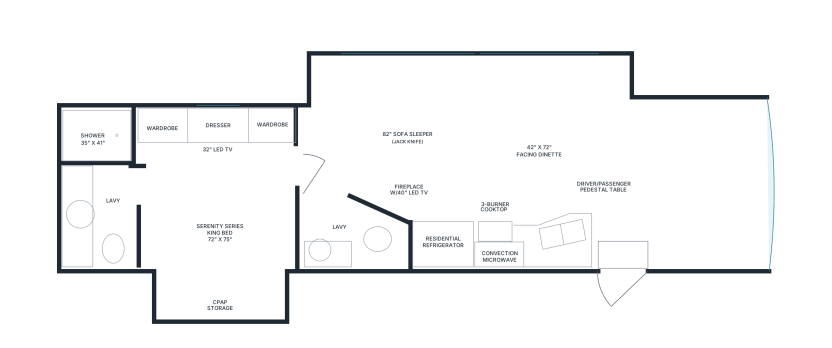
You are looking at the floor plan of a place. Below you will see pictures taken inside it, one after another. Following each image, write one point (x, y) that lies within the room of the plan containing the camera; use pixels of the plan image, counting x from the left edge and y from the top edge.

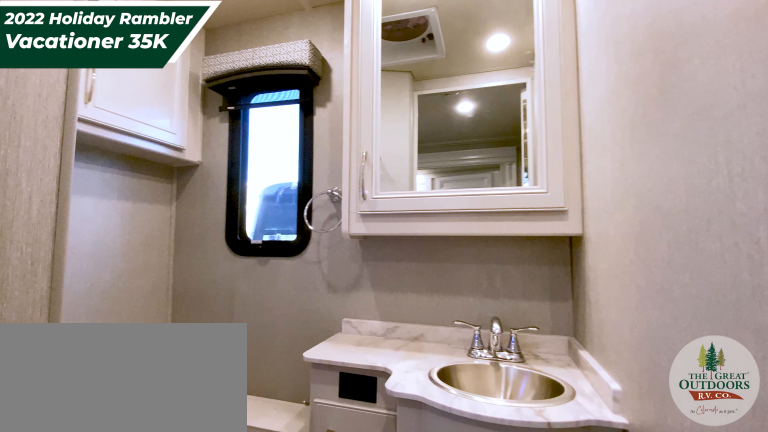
(348, 233)
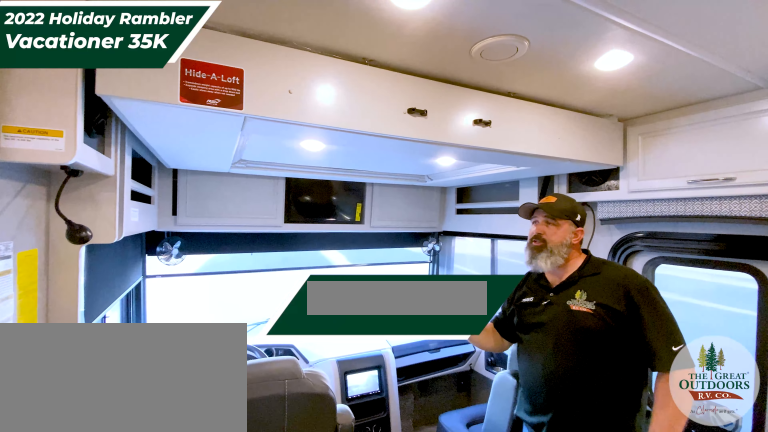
(715, 191)
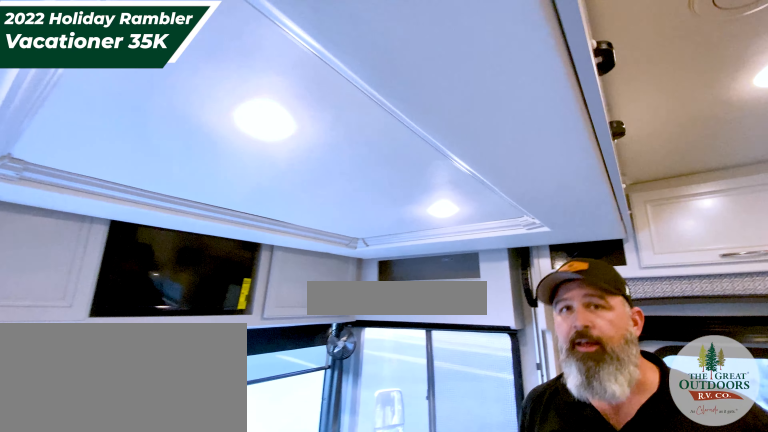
(715, 191)
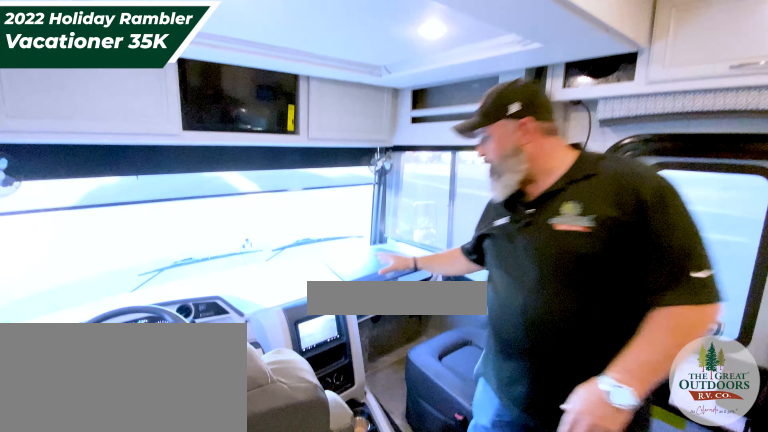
(645, 171)
